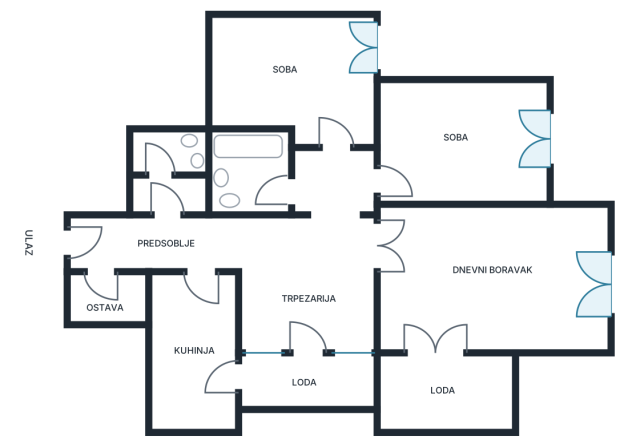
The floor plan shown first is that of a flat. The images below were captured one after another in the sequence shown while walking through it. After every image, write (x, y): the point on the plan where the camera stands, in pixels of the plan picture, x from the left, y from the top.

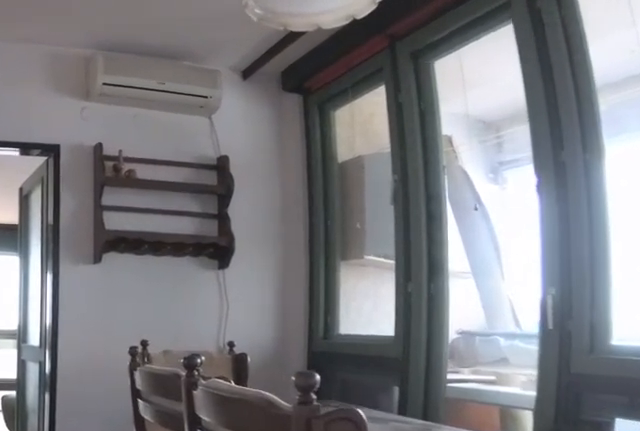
(201, 241)
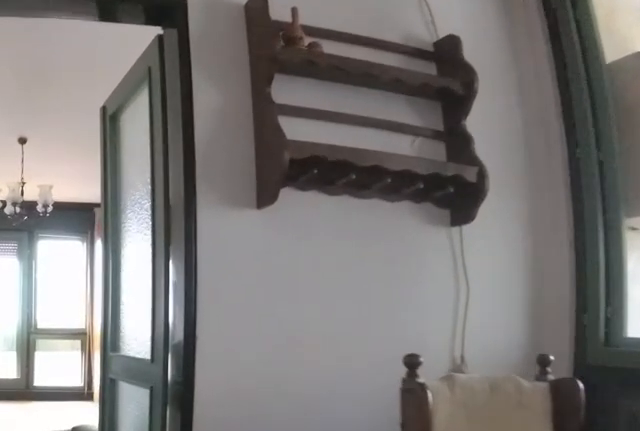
(270, 242)
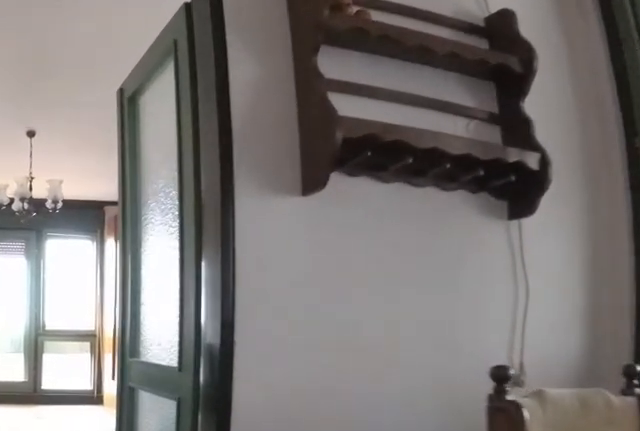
(275, 242)
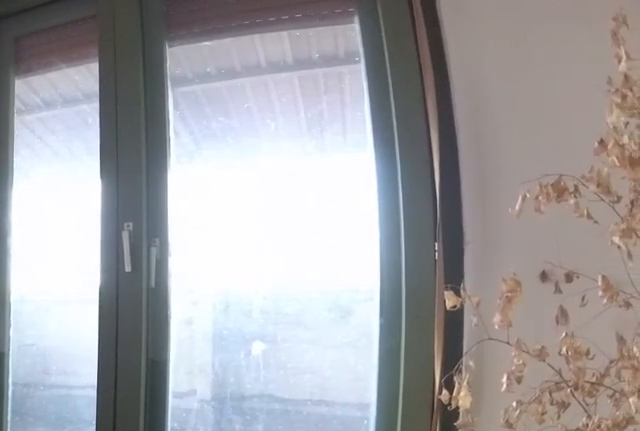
(379, 239)
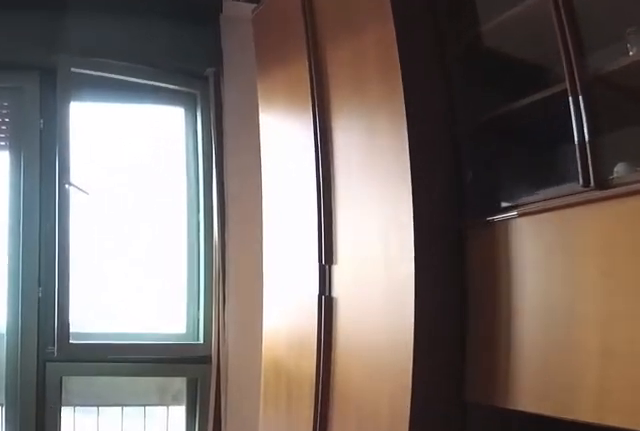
(467, 267)
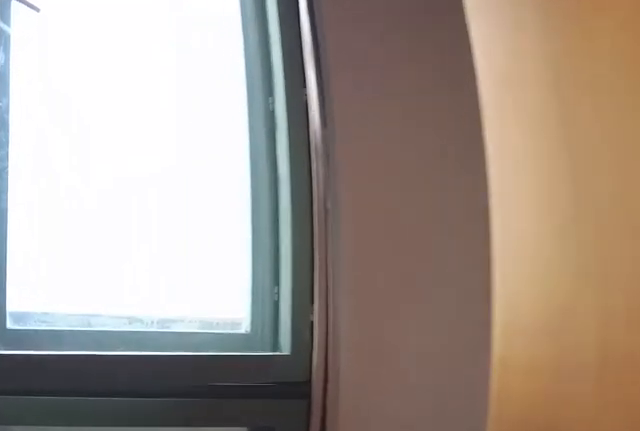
(525, 279)
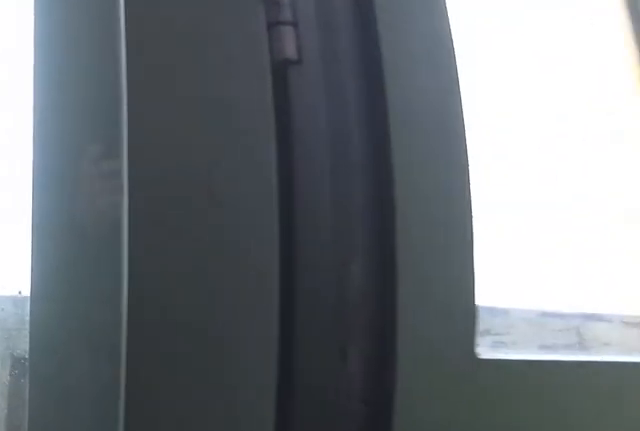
(554, 290)
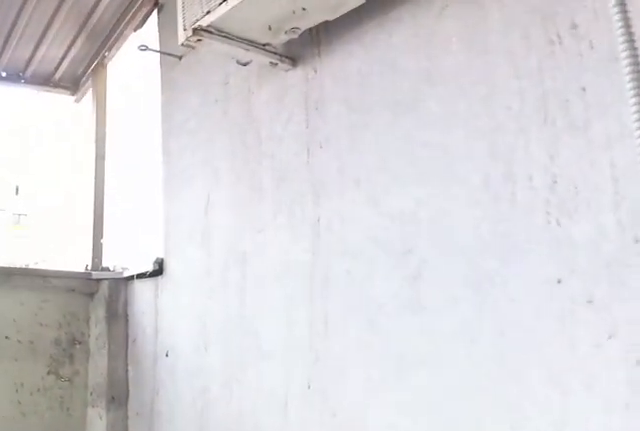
(448, 330)
